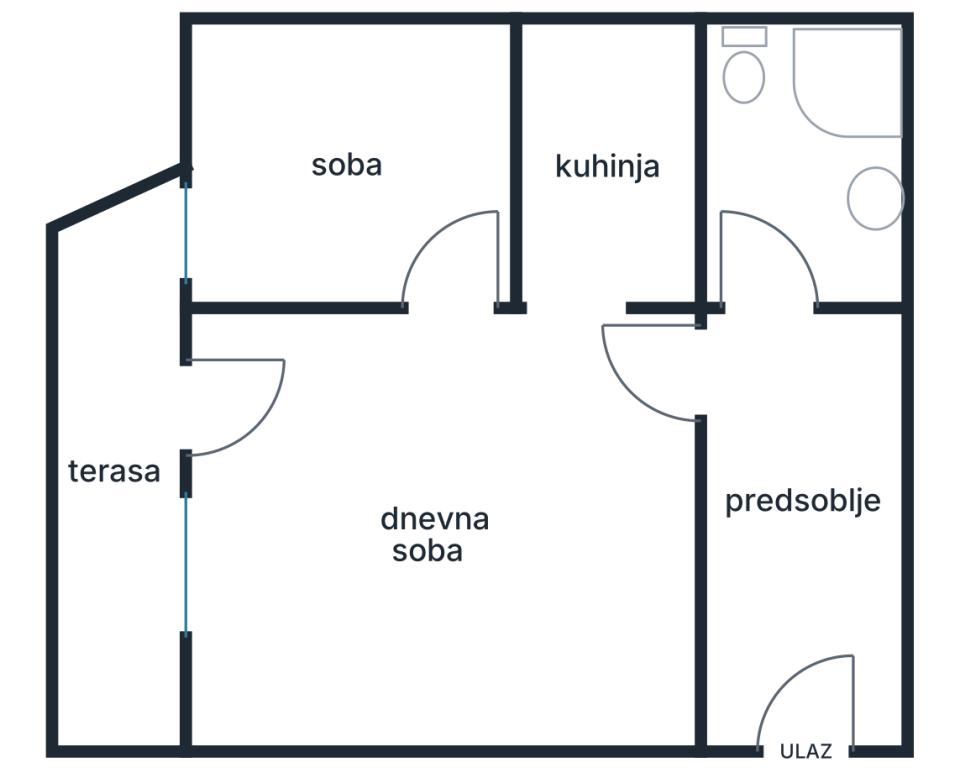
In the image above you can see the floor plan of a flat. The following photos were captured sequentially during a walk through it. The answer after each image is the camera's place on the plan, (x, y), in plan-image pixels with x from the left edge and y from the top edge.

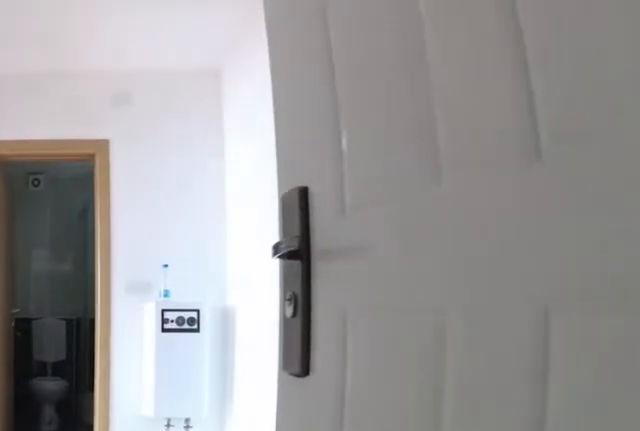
(789, 706)
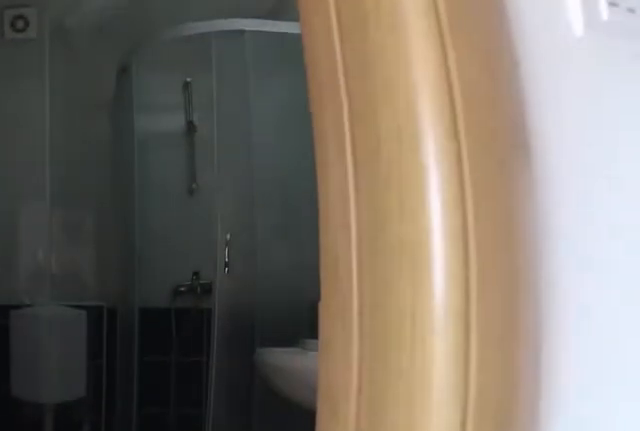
(789, 391)
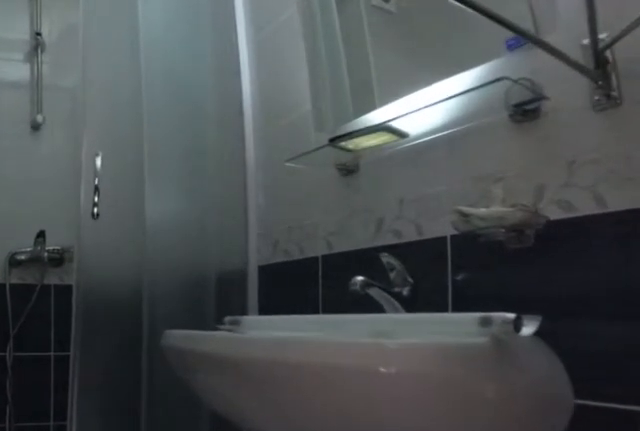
(789, 274)
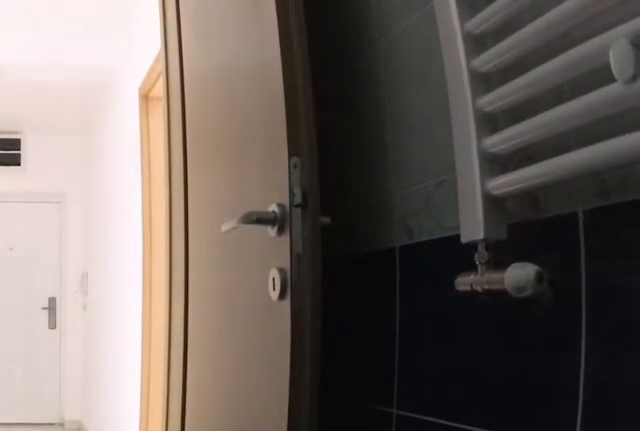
(791, 113)
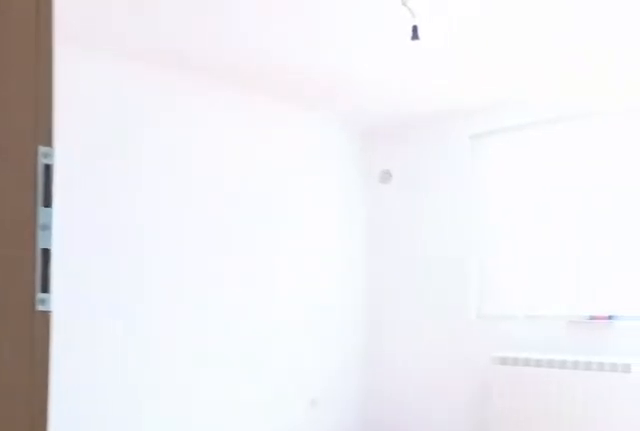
(782, 336)
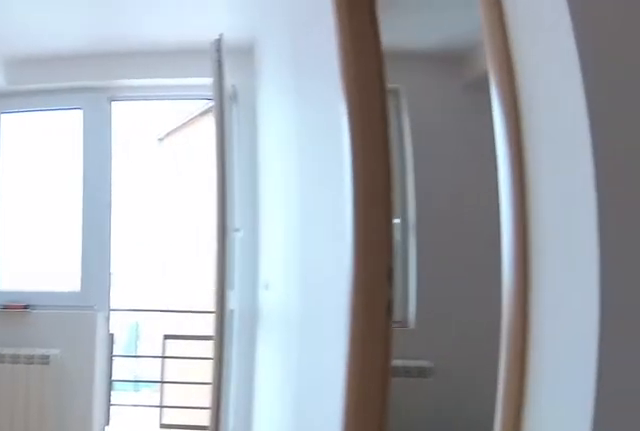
(619, 358)
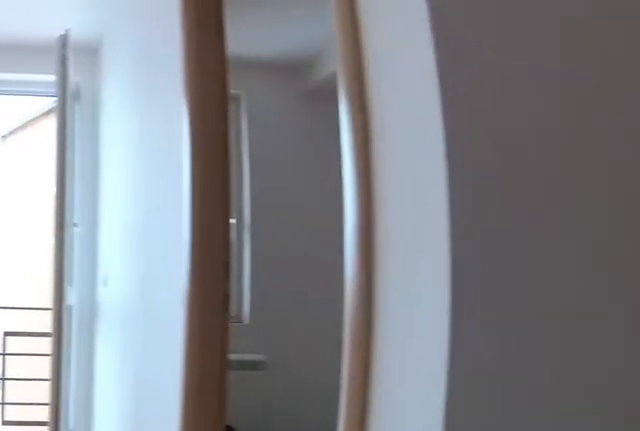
(615, 357)
